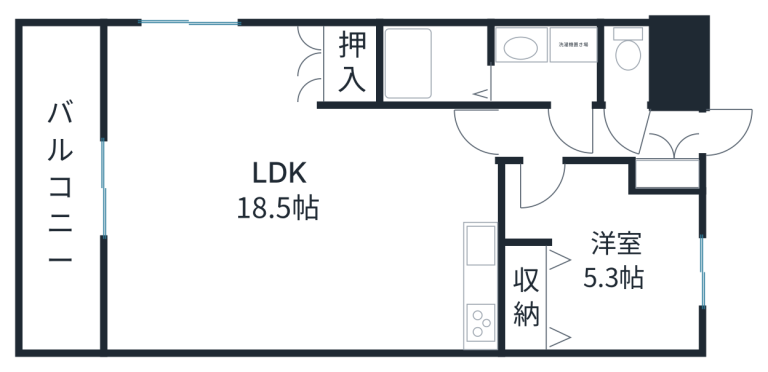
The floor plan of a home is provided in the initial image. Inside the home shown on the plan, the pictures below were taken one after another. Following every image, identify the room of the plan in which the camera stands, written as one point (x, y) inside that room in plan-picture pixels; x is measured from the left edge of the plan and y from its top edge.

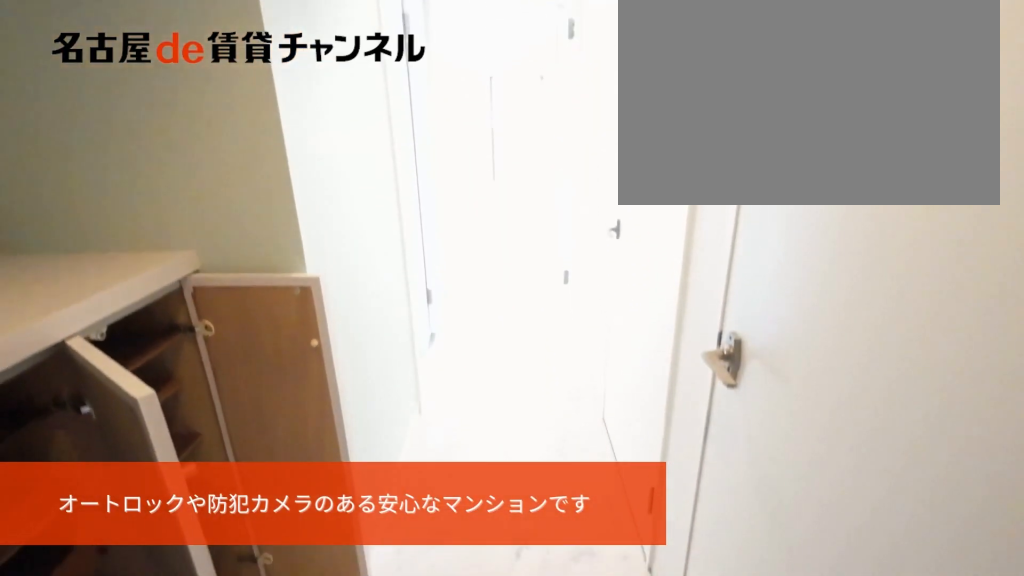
(673, 151)
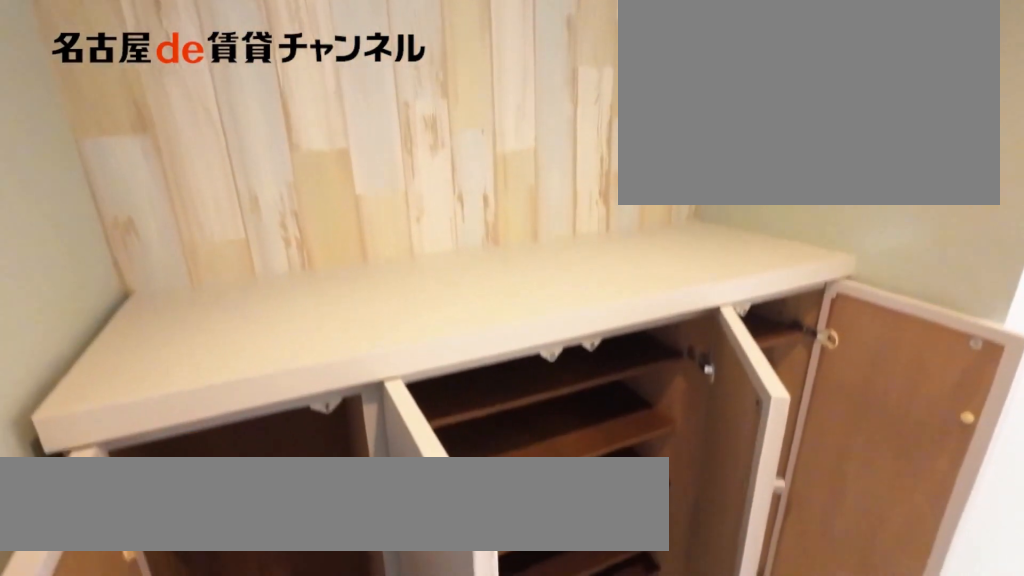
(673, 151)
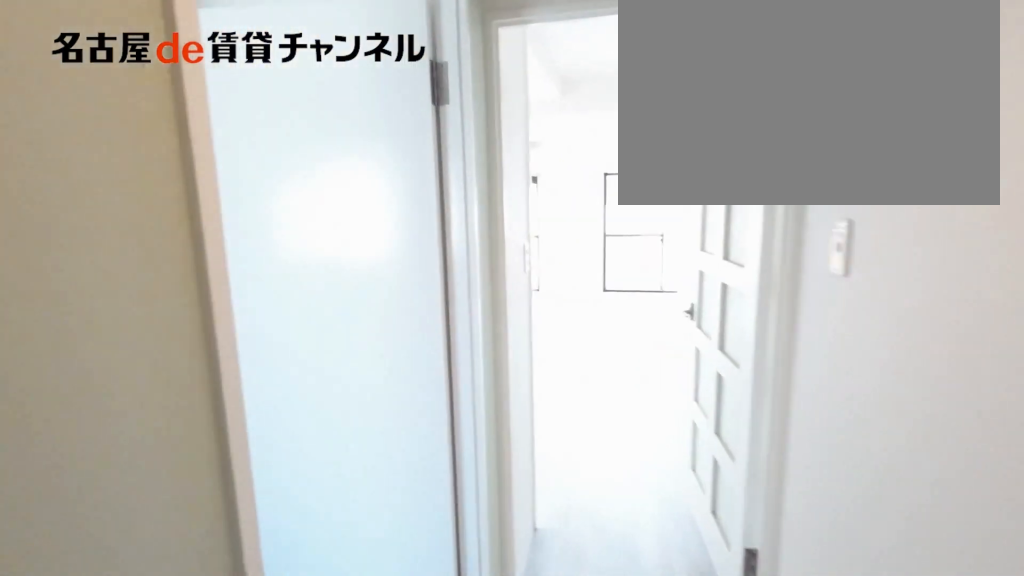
(573, 134)
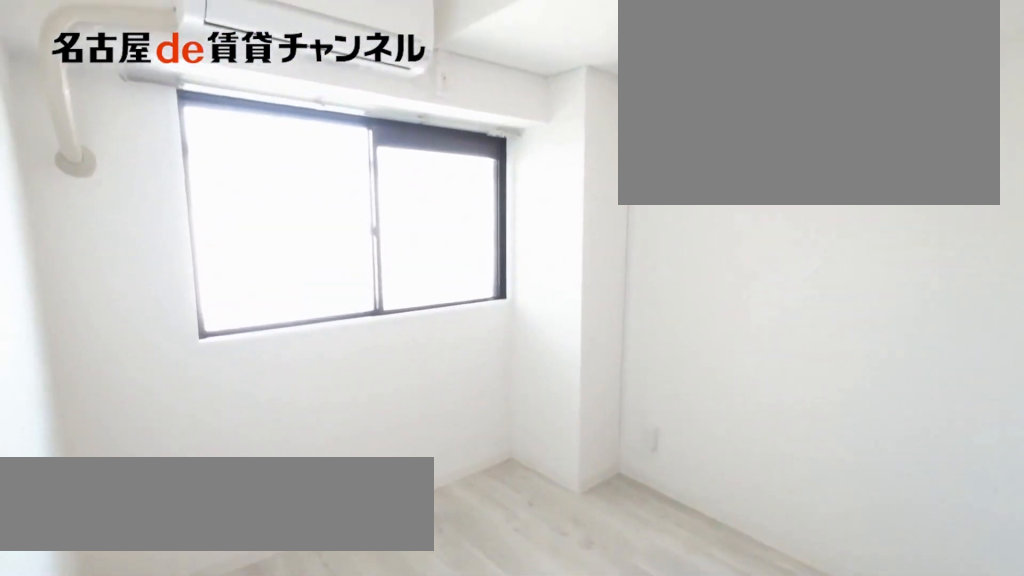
(601, 260)
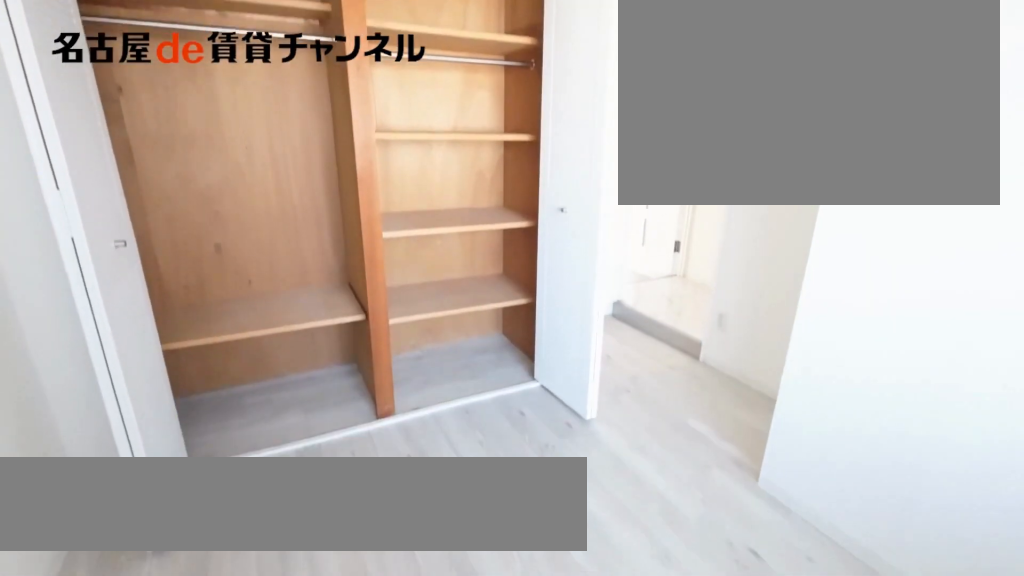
(601, 260)
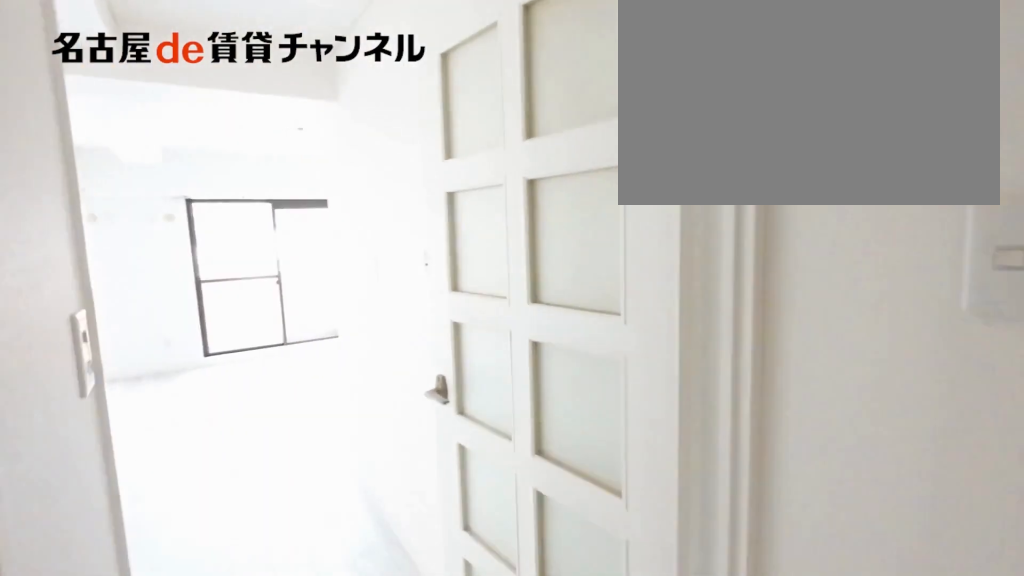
(530, 132)
